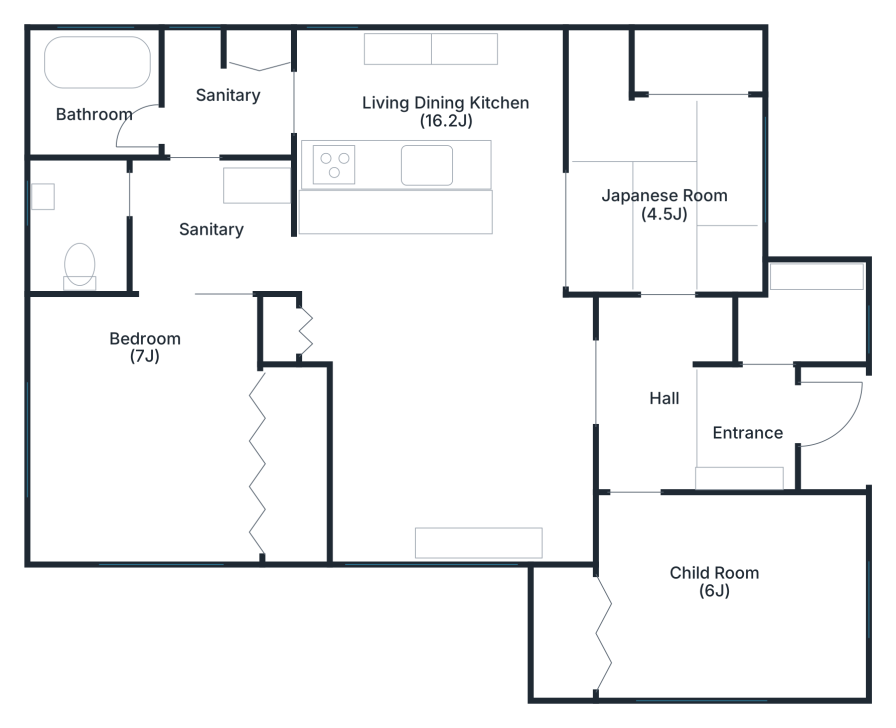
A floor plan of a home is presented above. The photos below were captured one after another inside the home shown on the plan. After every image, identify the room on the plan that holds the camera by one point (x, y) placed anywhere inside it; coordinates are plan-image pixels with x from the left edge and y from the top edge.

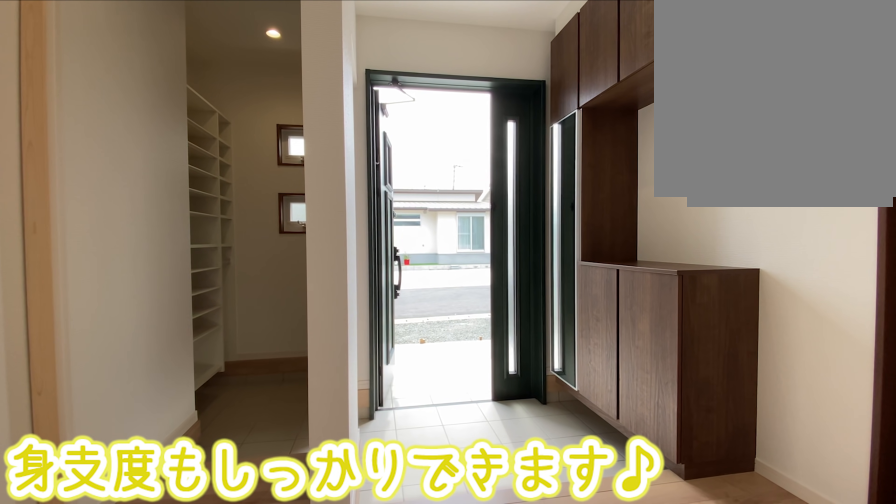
(744, 421)
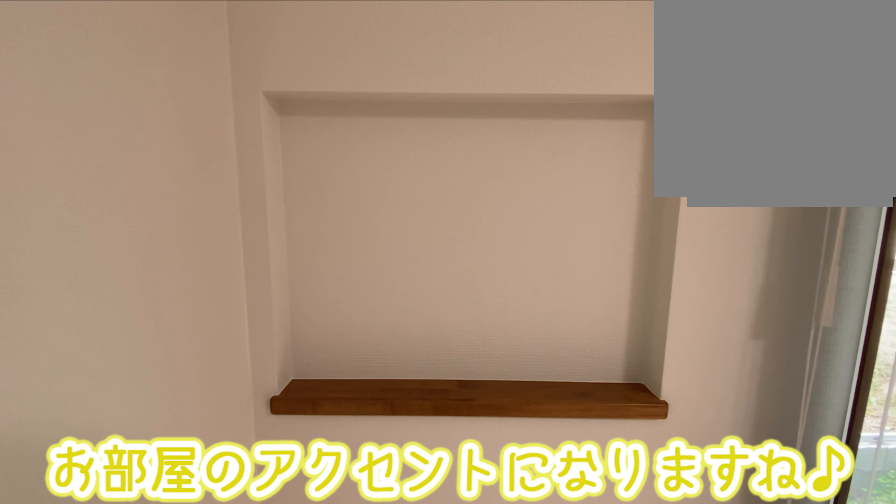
(451, 378)
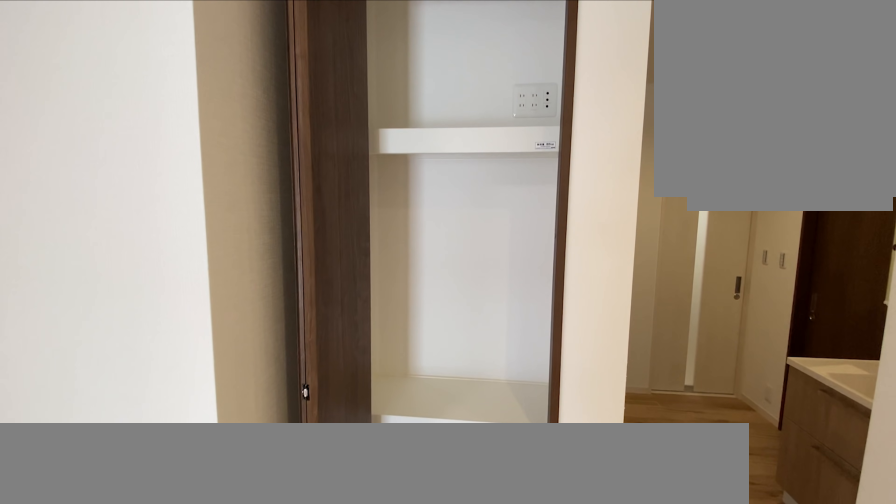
(450, 378)
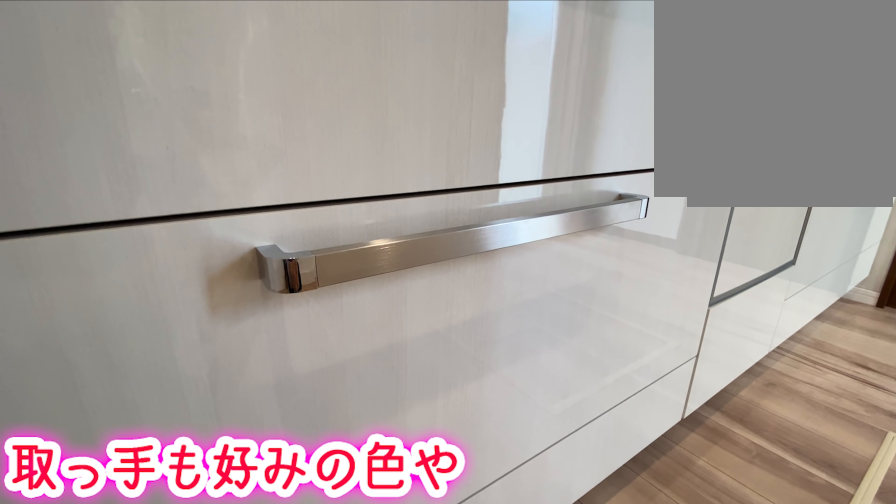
(400, 108)
